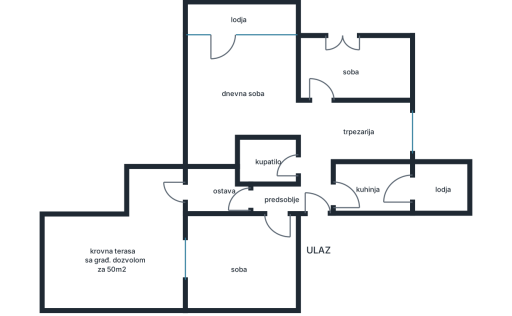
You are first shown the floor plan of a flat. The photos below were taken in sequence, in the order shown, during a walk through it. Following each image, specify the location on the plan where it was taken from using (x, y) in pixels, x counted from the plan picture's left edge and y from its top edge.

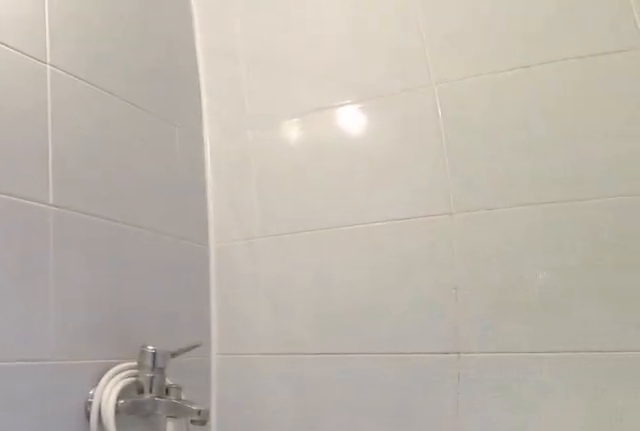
(263, 165)
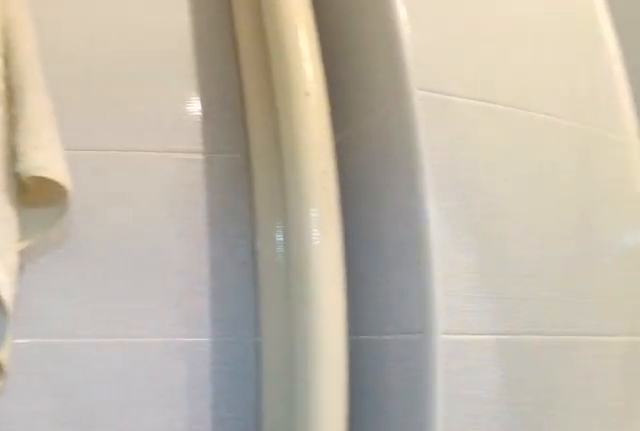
(244, 155)
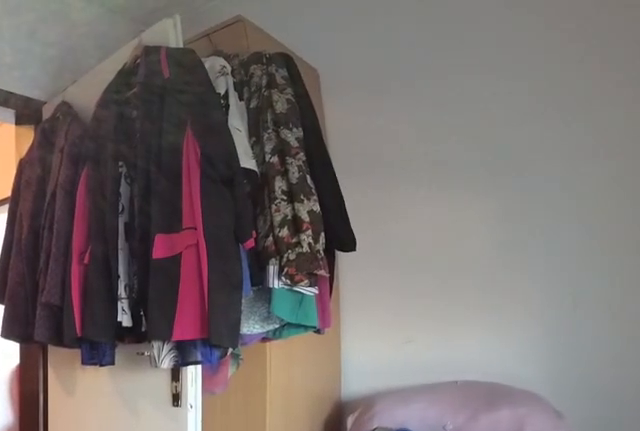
(350, 59)
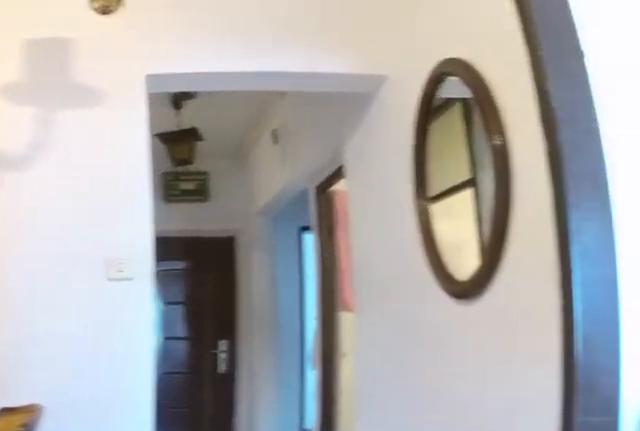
(312, 98)
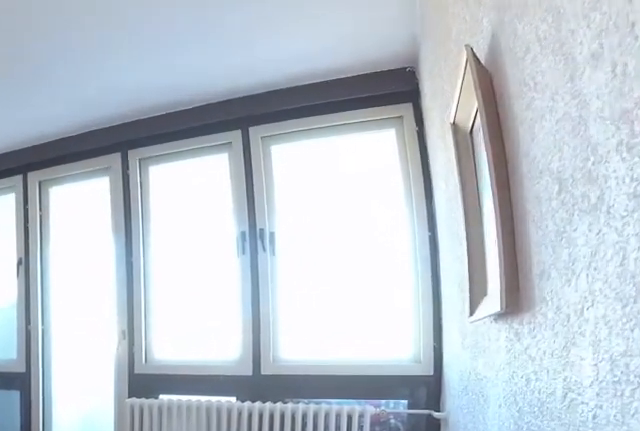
(291, 121)
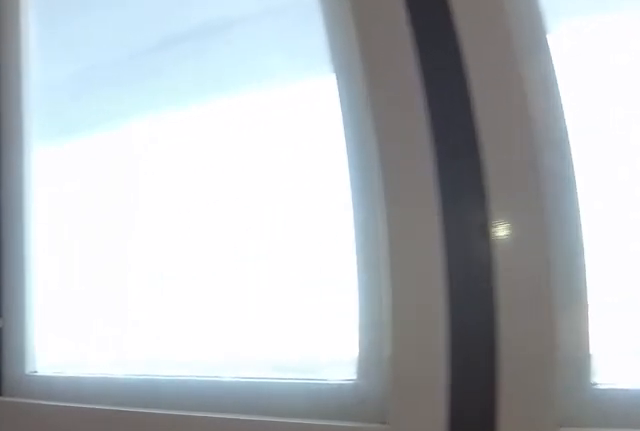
(286, 61)
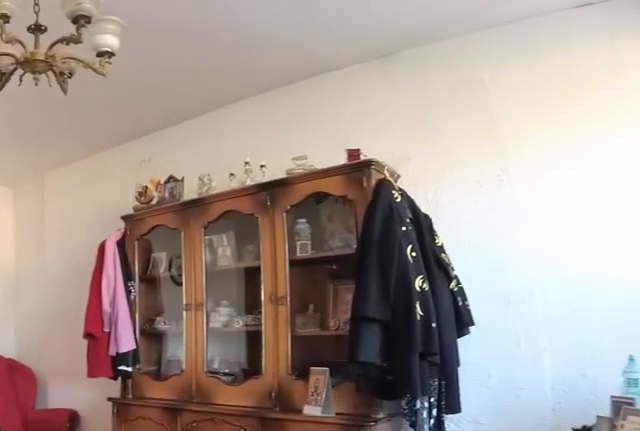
(279, 42)
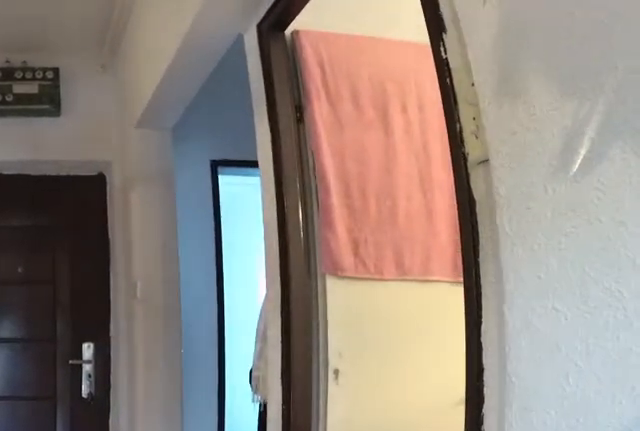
(317, 137)
